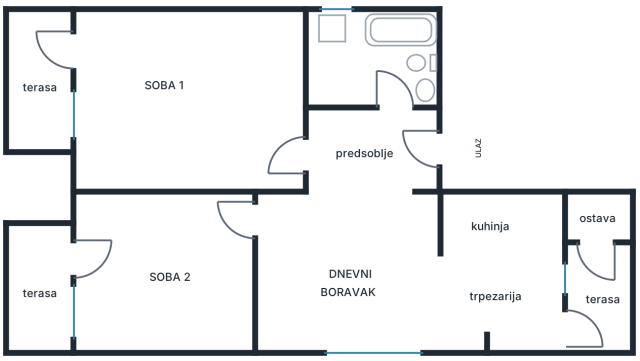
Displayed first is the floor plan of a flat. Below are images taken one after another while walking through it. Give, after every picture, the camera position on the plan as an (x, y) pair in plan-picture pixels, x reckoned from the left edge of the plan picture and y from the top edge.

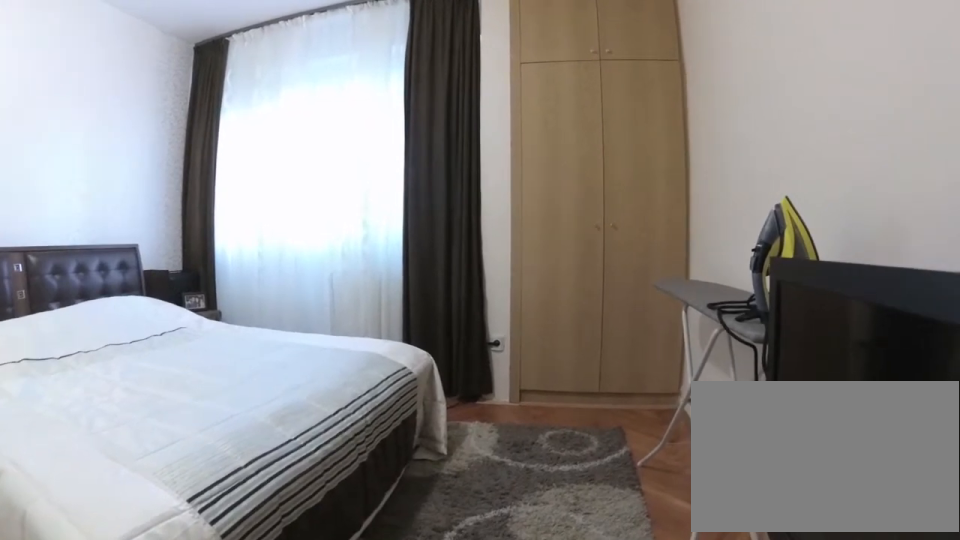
(234, 235)
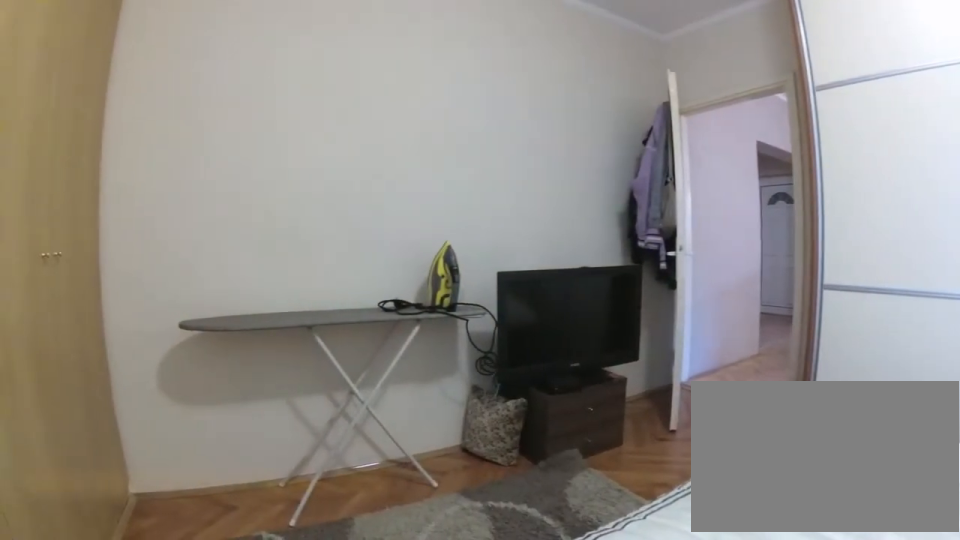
(101, 307)
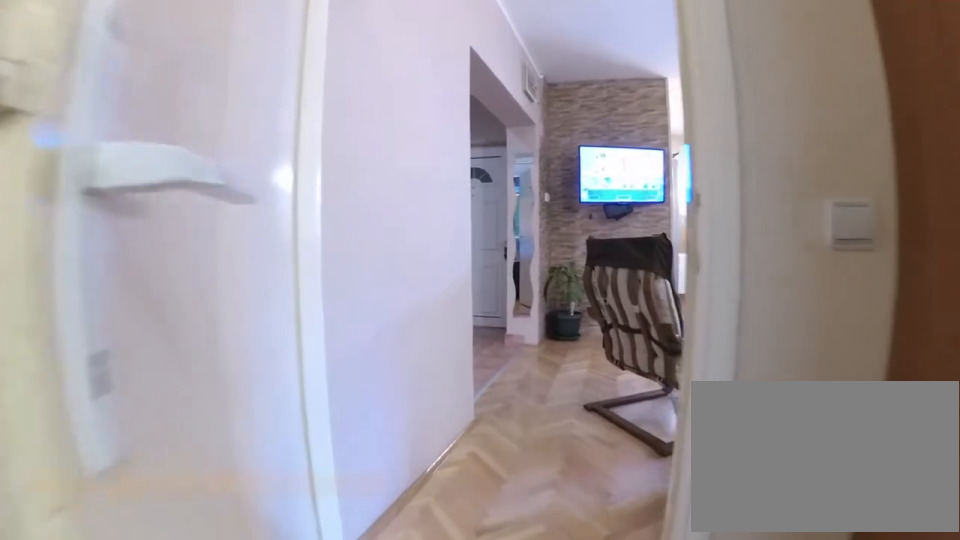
(199, 230)
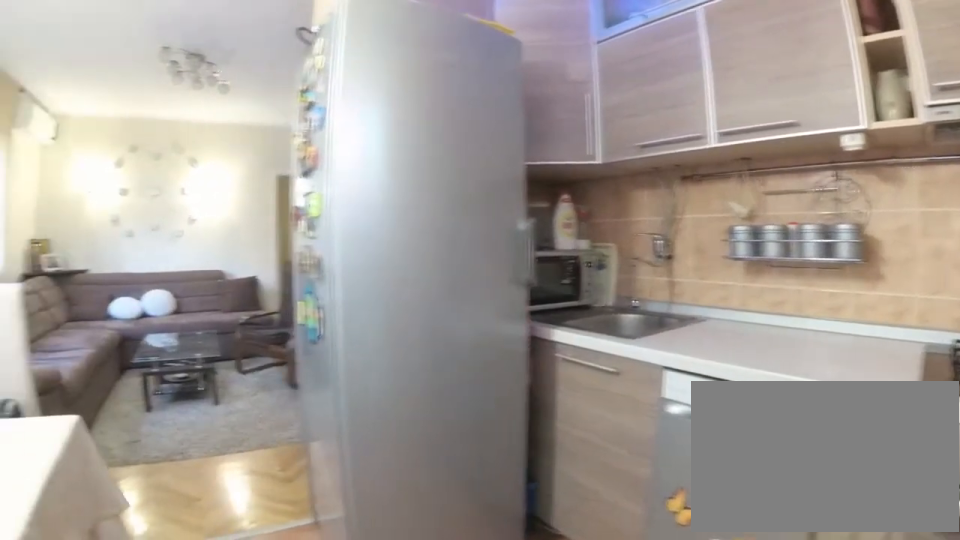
(537, 287)
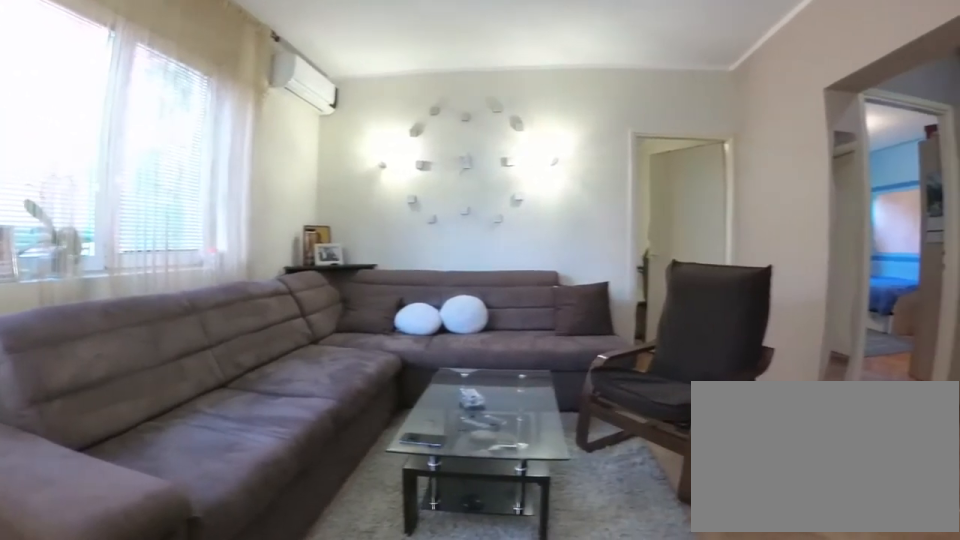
(457, 283)
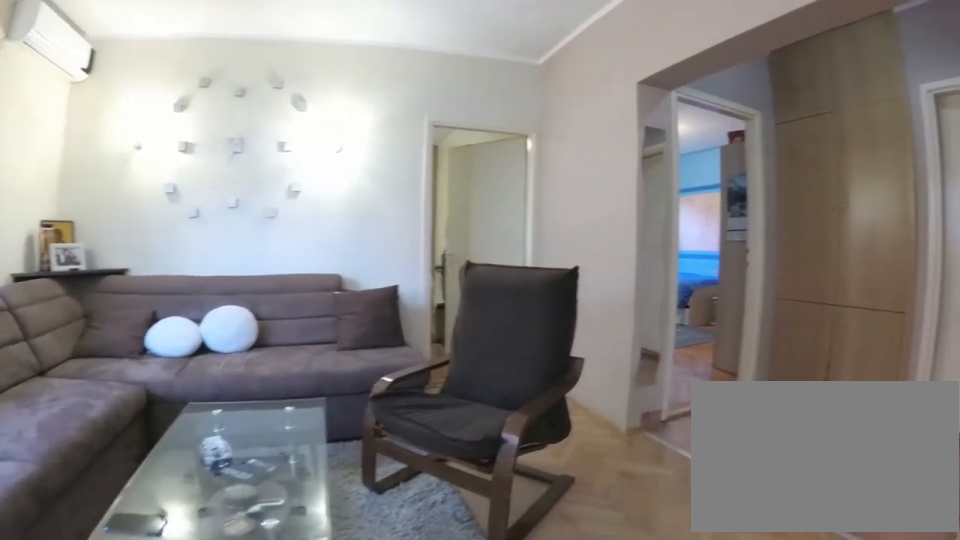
(424, 275)
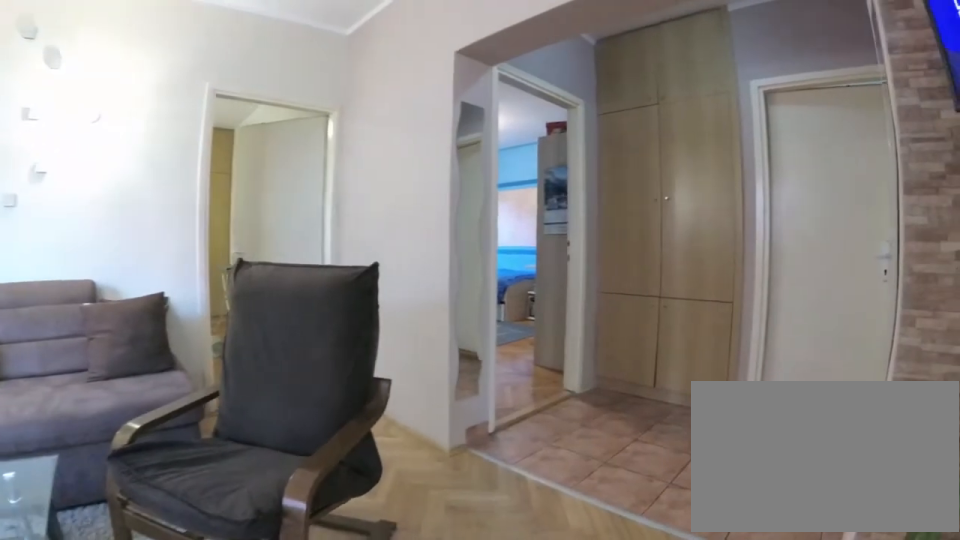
(412, 267)
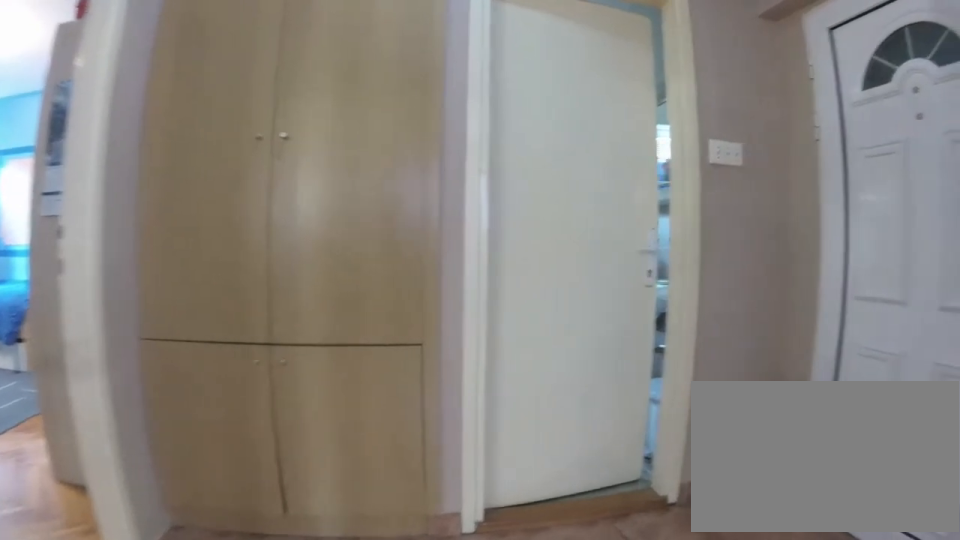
(397, 208)
